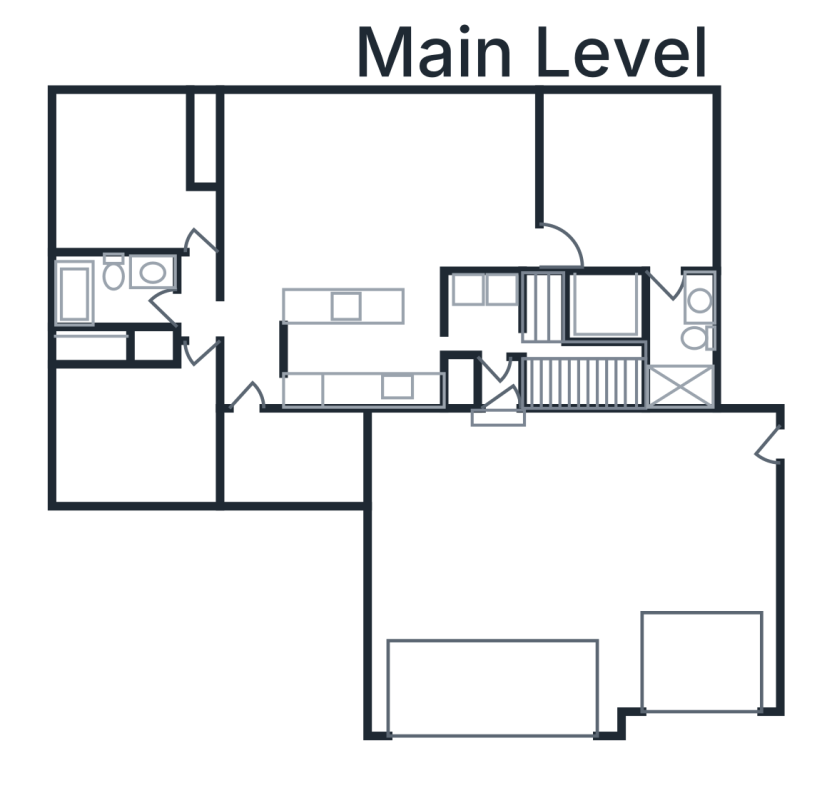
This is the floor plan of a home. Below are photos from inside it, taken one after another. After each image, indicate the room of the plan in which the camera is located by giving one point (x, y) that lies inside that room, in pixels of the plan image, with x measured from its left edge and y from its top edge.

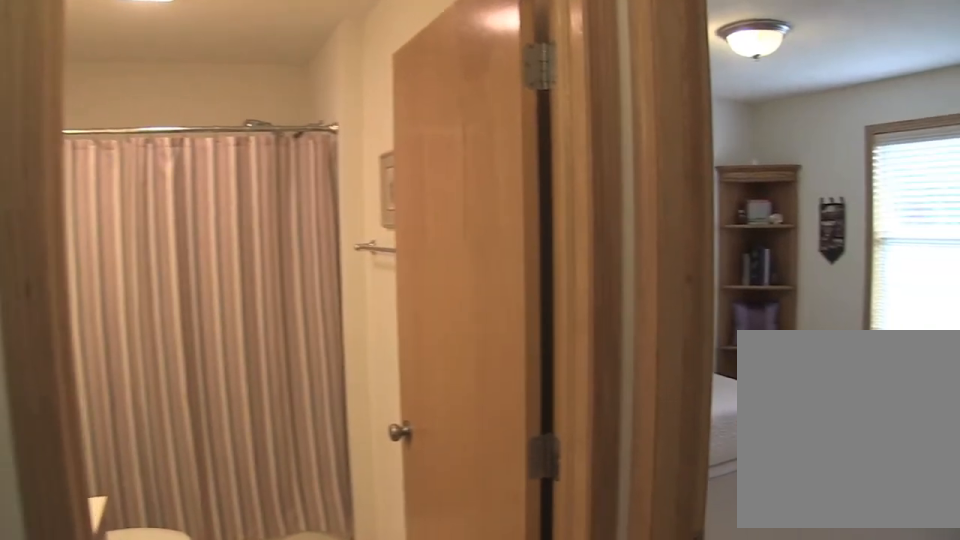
(199, 297)
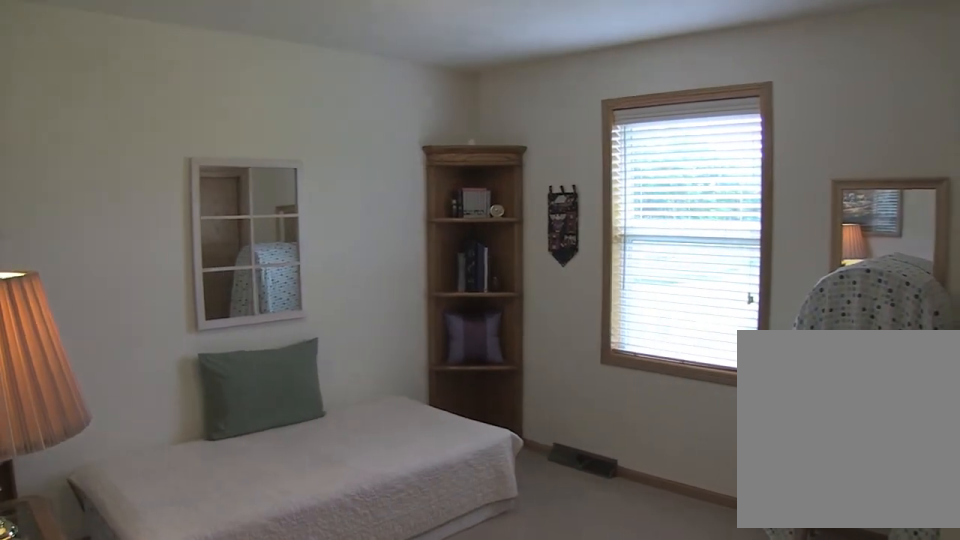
(132, 177)
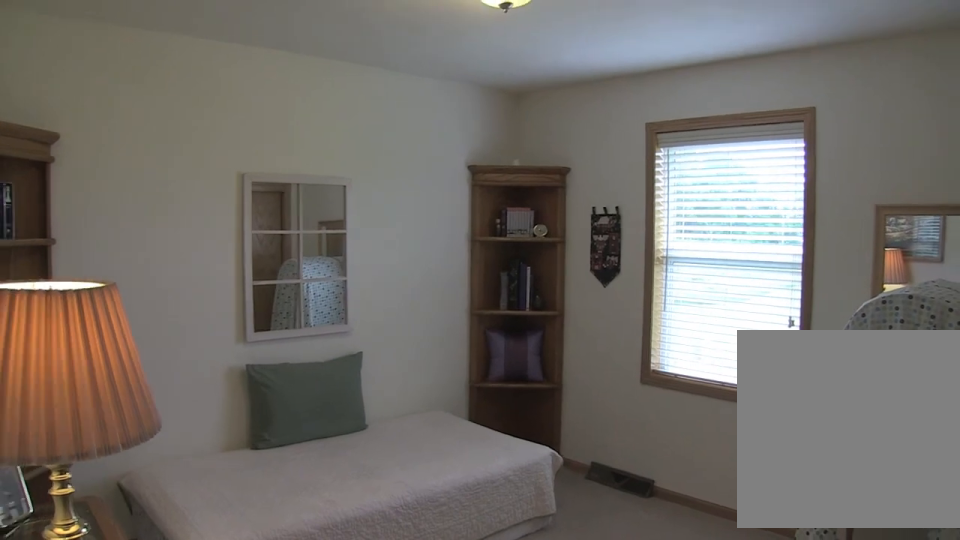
(132, 177)
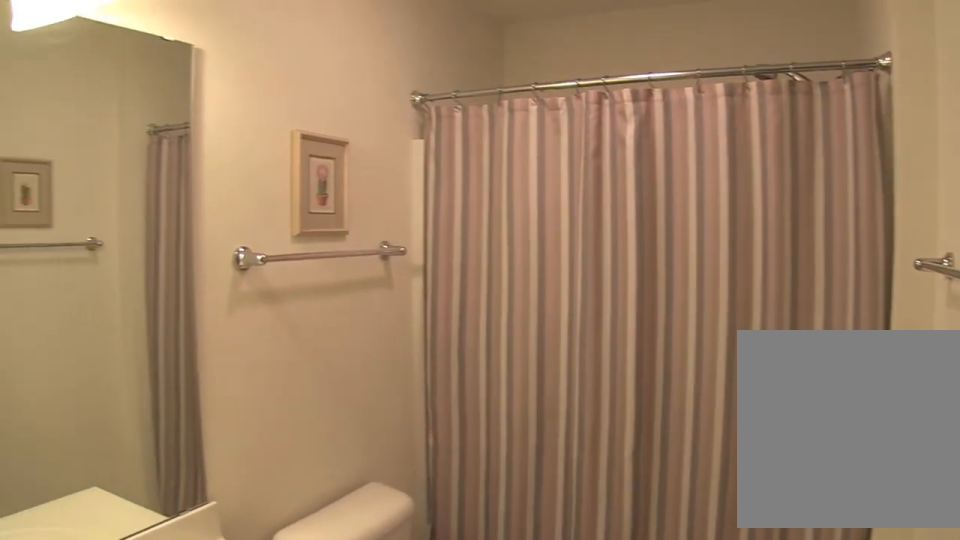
(118, 293)
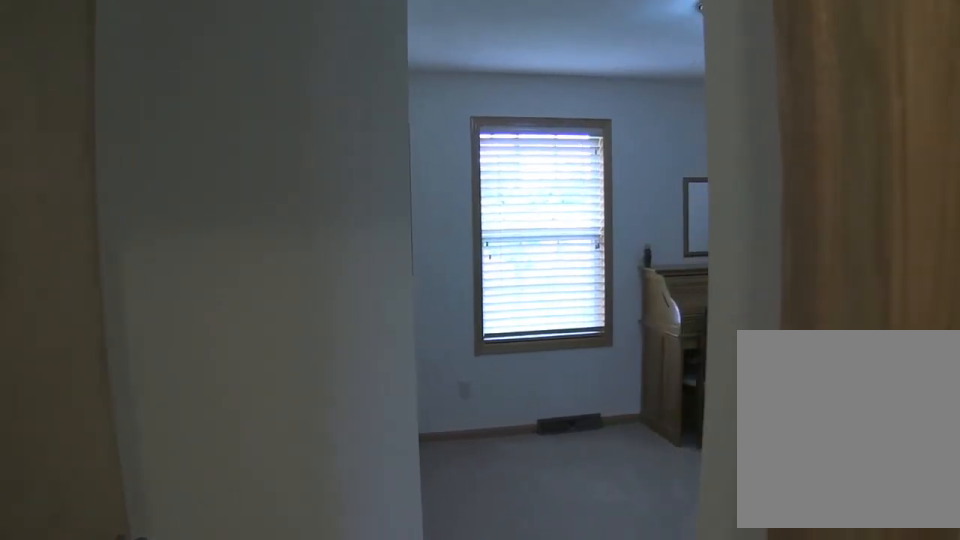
(144, 431)
